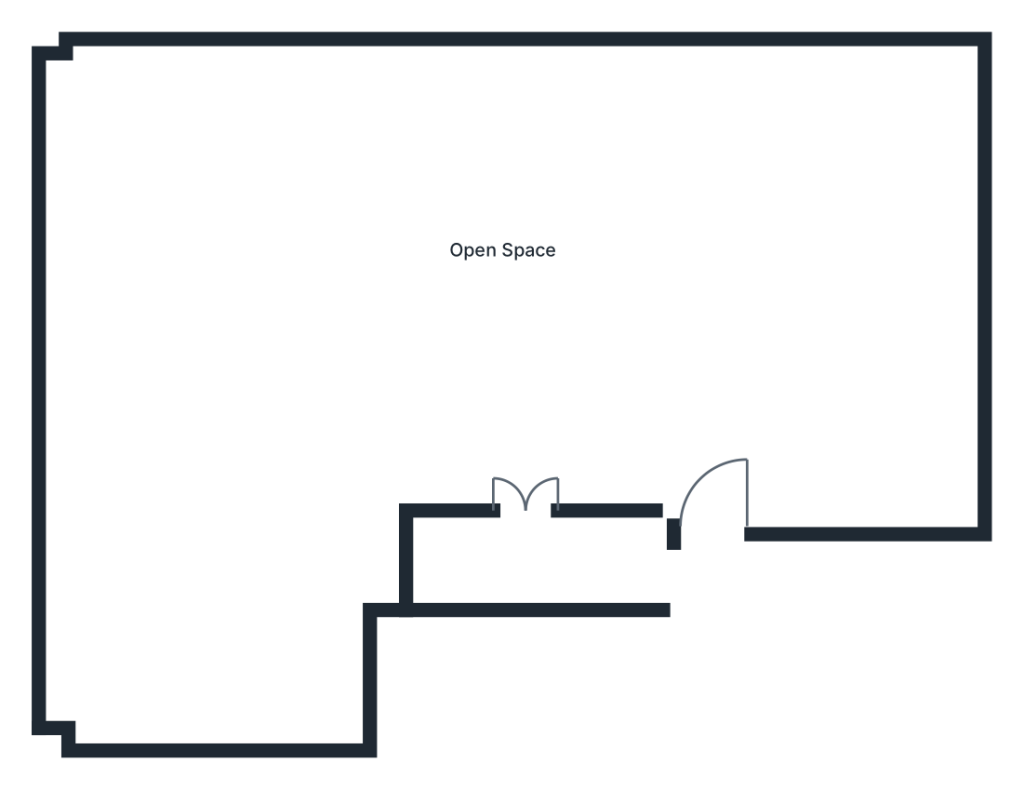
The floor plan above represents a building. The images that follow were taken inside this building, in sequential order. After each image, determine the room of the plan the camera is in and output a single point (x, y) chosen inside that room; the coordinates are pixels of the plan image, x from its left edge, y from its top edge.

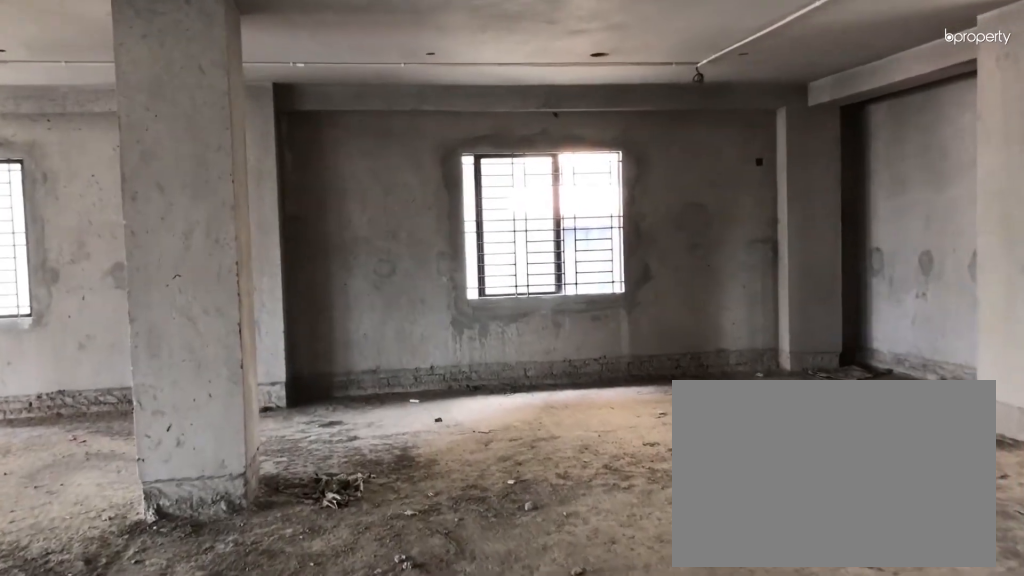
(688, 301)
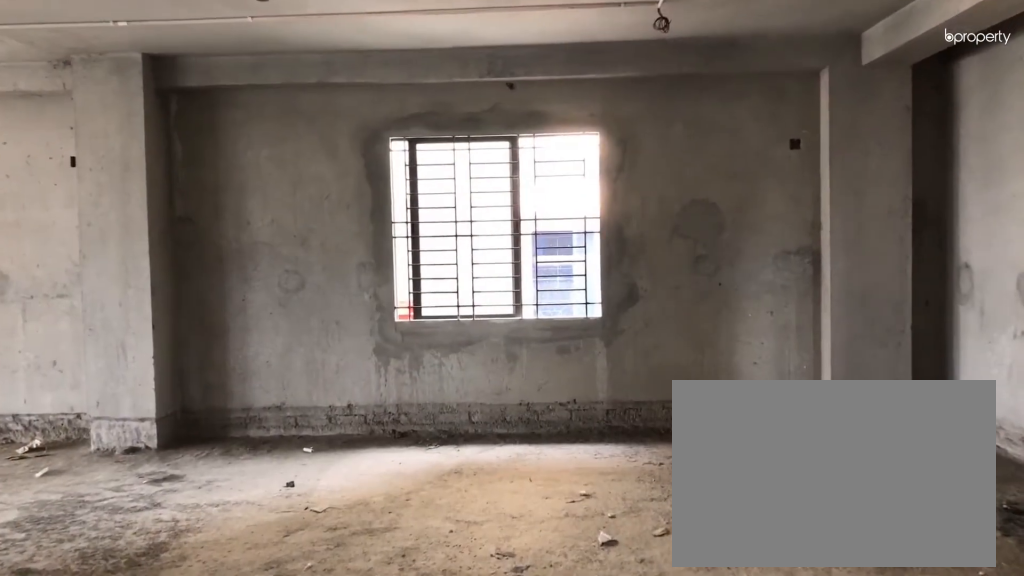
(519, 230)
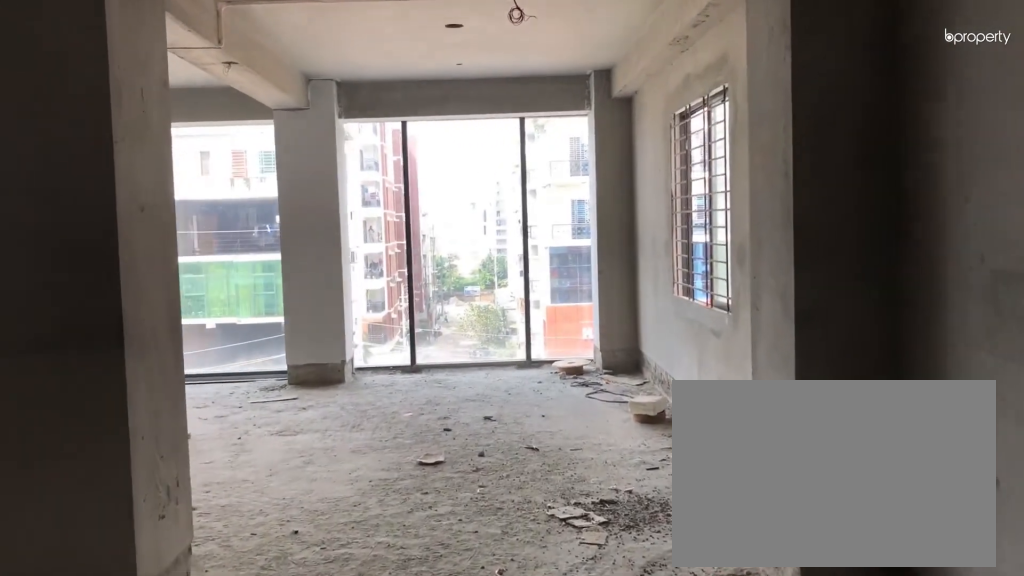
(519, 230)
